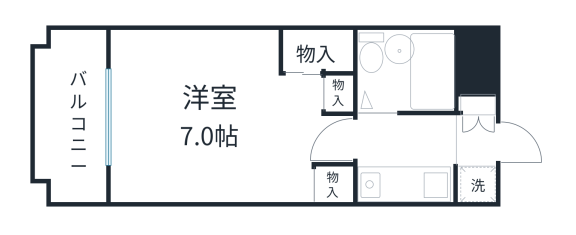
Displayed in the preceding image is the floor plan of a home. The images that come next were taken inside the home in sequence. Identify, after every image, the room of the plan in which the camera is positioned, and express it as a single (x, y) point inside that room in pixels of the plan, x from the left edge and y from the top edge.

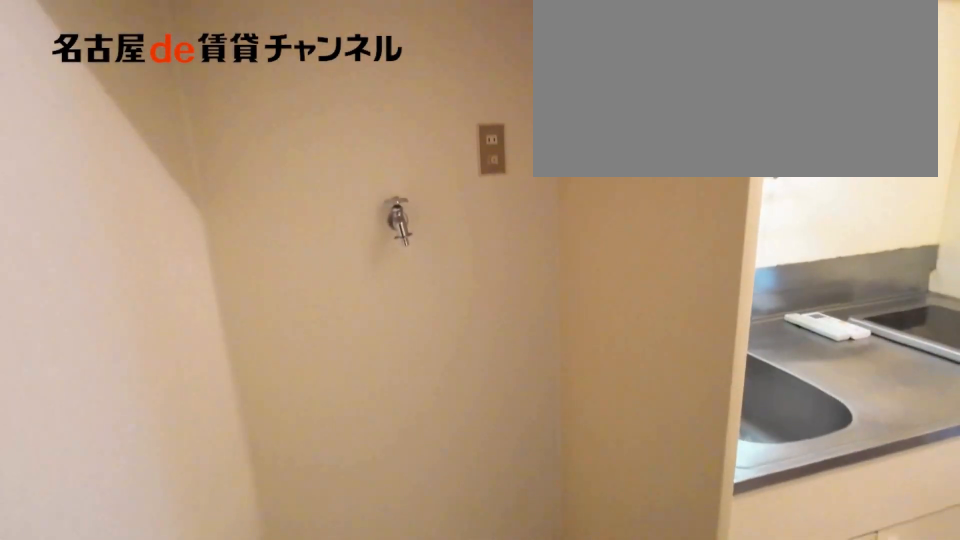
(475, 183)
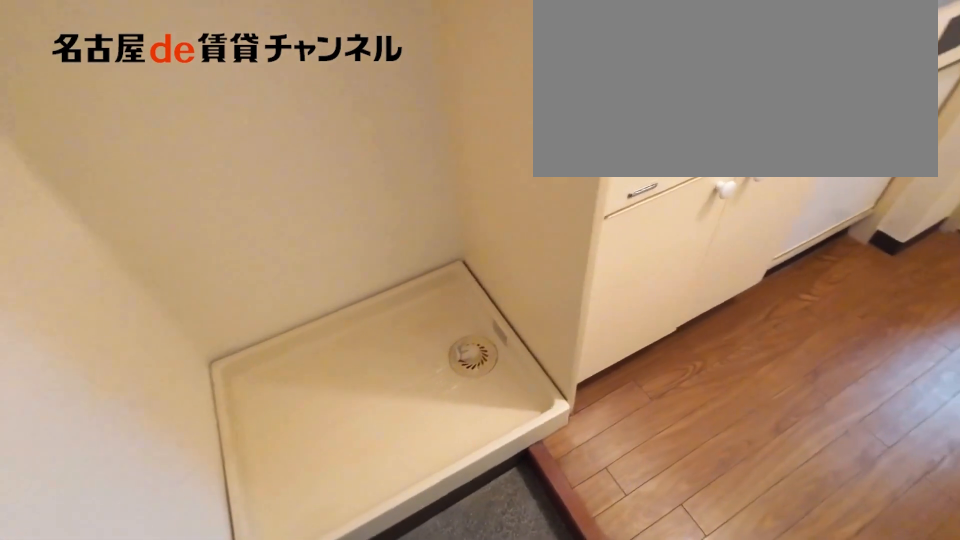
(475, 183)
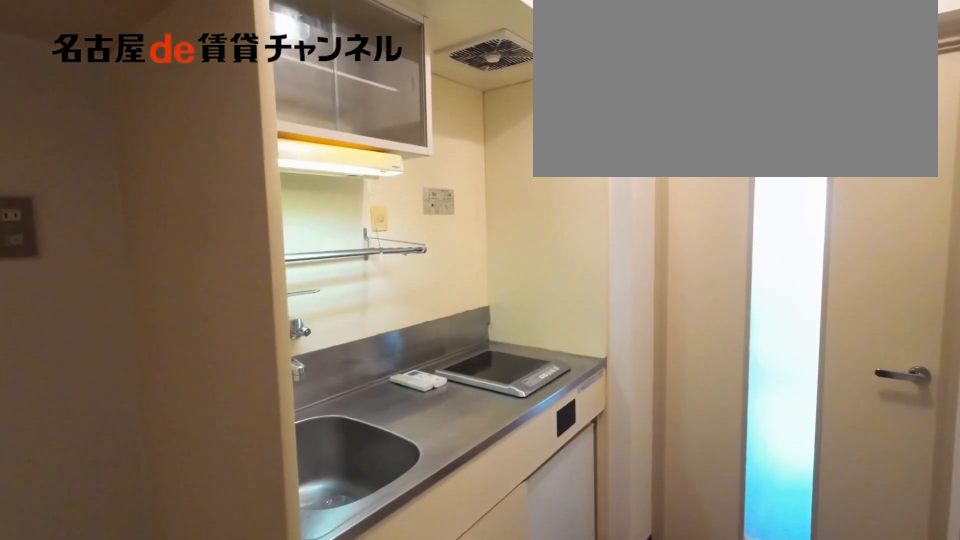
(403, 185)
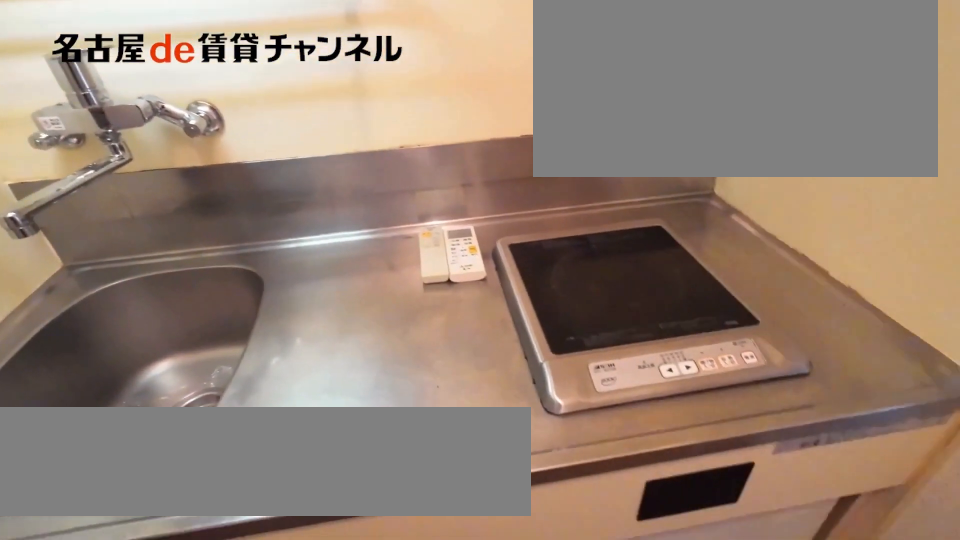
(403, 185)
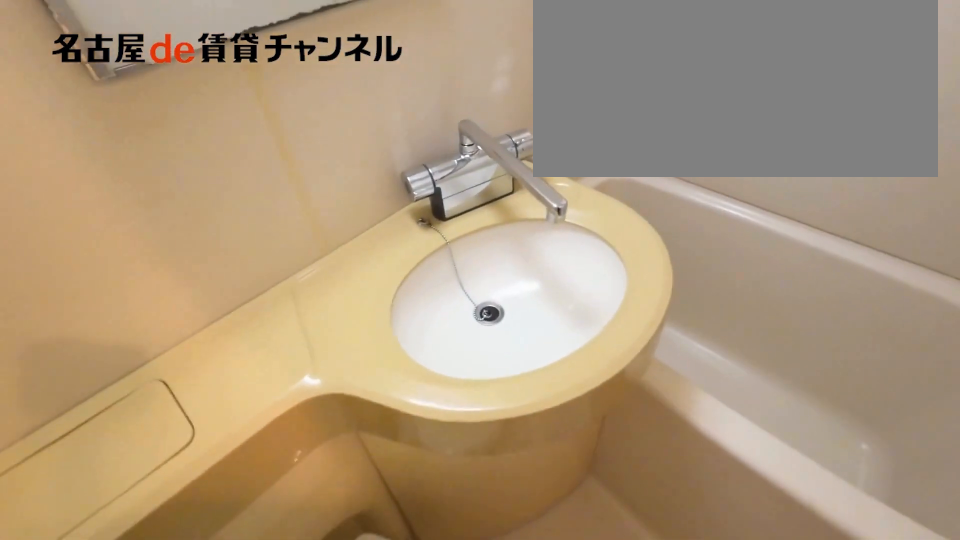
(407, 70)
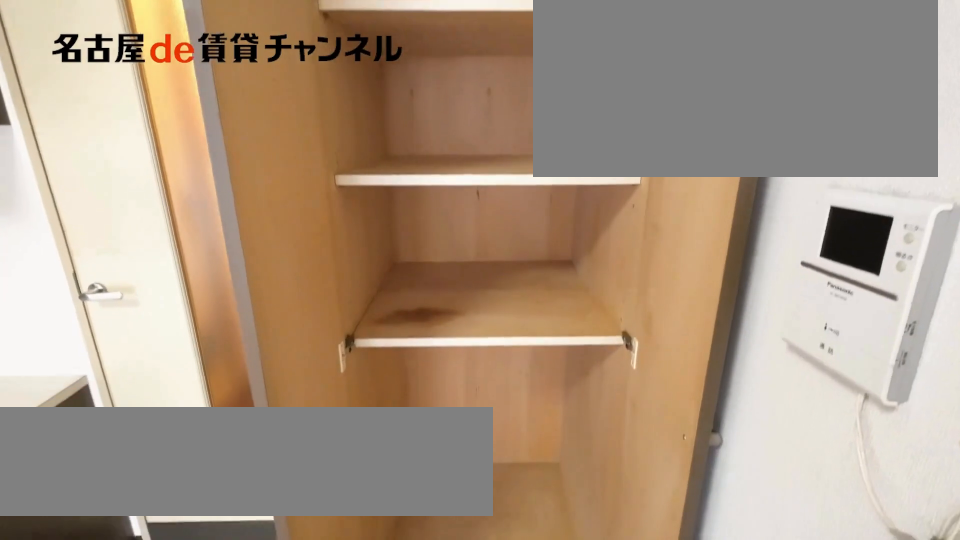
(334, 185)
